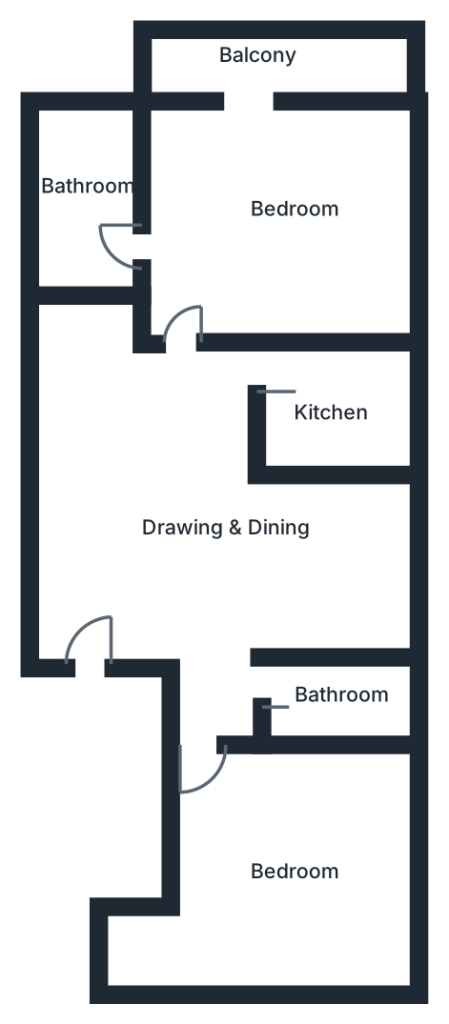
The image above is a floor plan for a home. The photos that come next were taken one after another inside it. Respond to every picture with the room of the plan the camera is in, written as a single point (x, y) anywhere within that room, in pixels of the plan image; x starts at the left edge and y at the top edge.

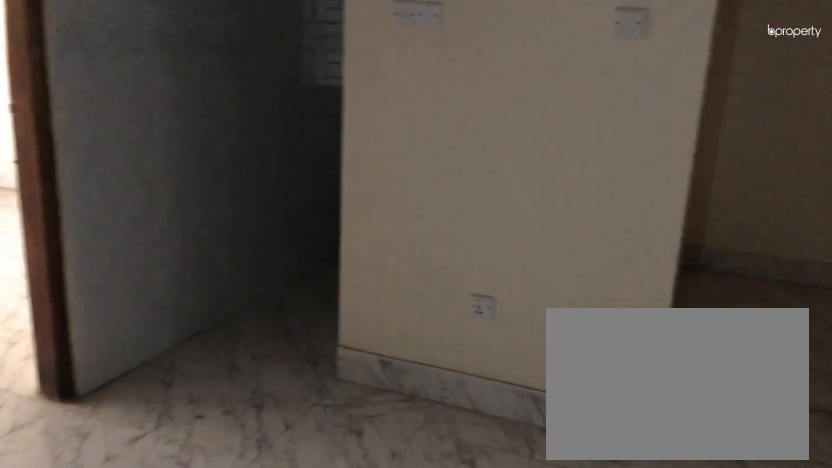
(201, 536)
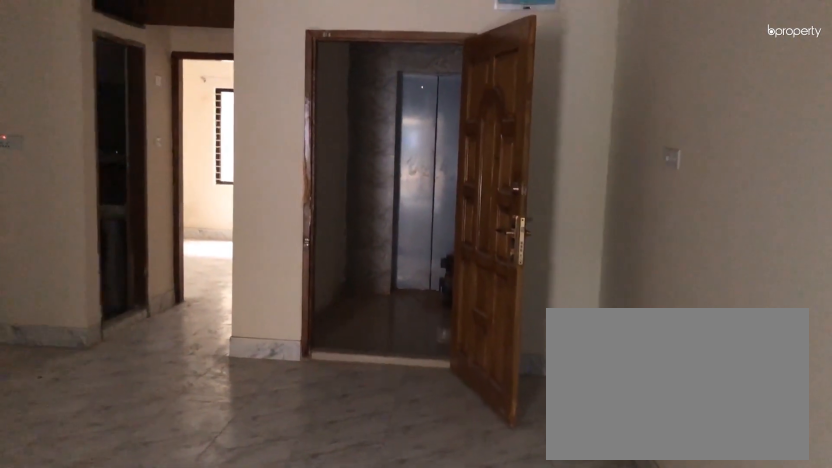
(201, 536)
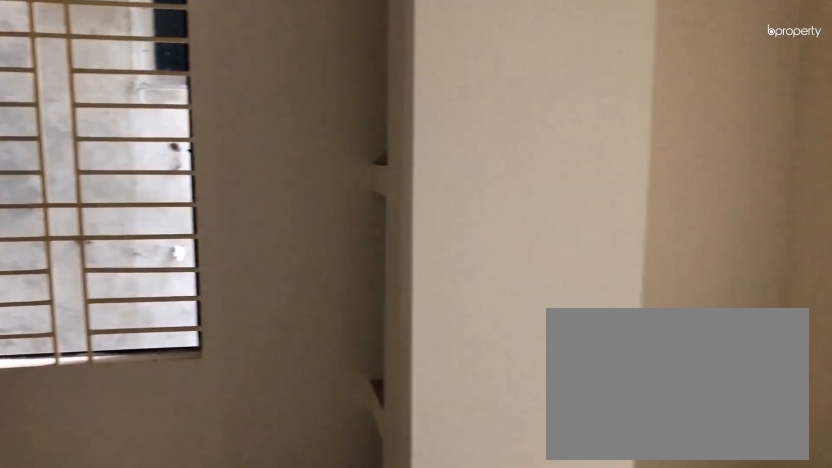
(291, 892)
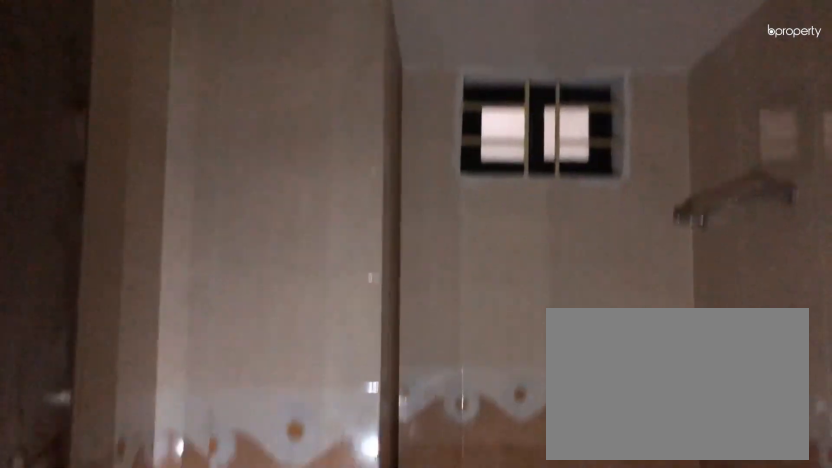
(350, 706)
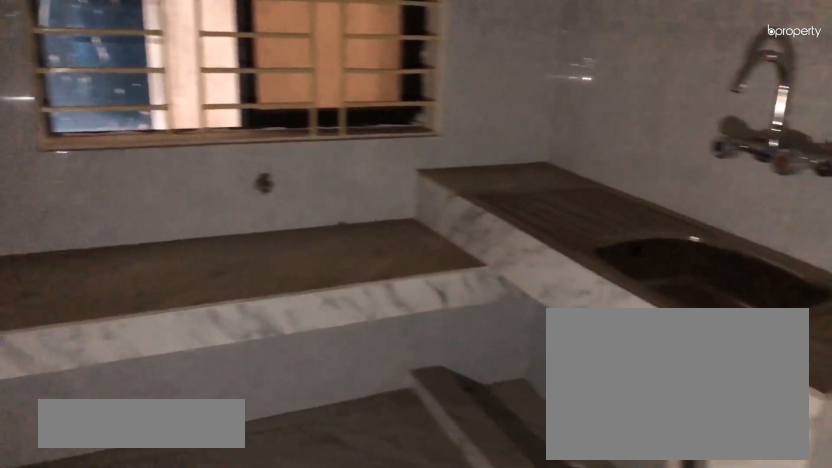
(336, 410)
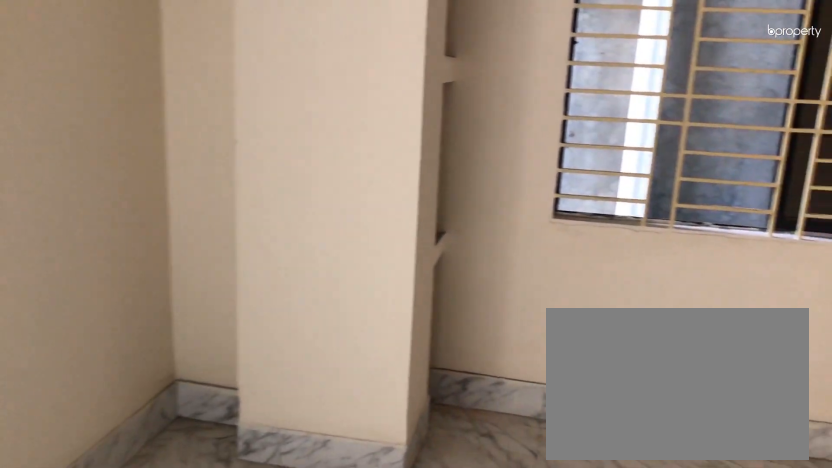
(285, 225)
